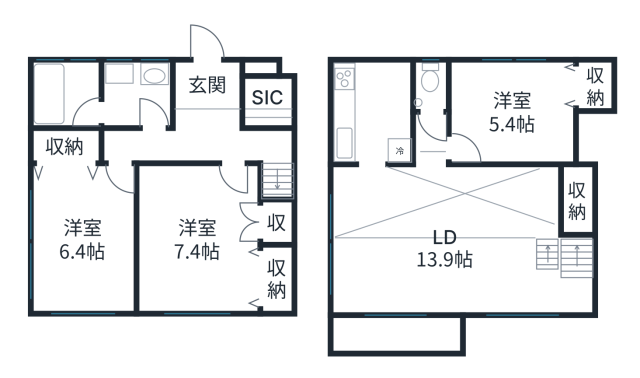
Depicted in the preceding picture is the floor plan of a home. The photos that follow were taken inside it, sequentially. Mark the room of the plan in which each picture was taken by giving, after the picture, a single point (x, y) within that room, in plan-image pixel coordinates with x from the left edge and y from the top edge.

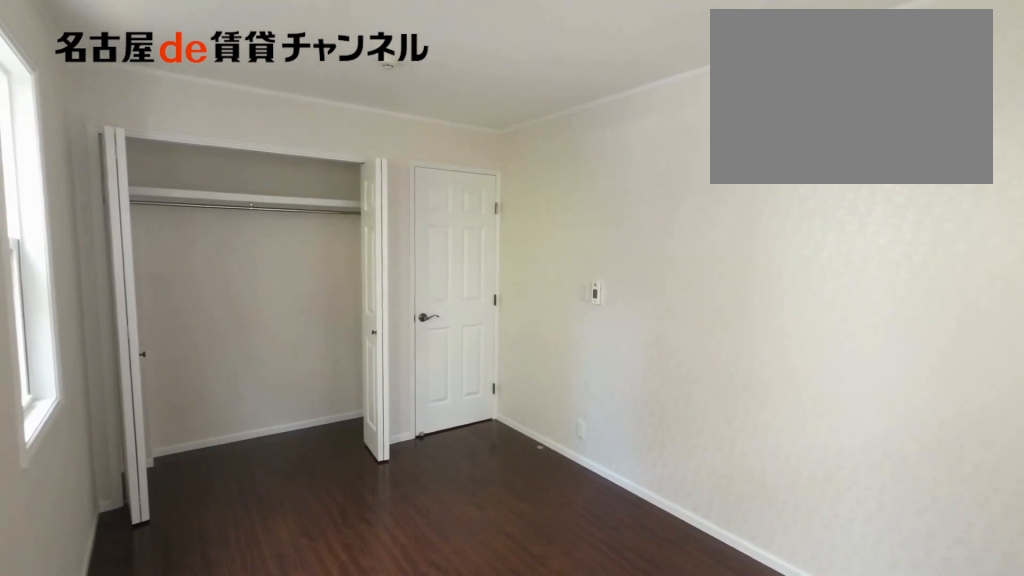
(84, 227)
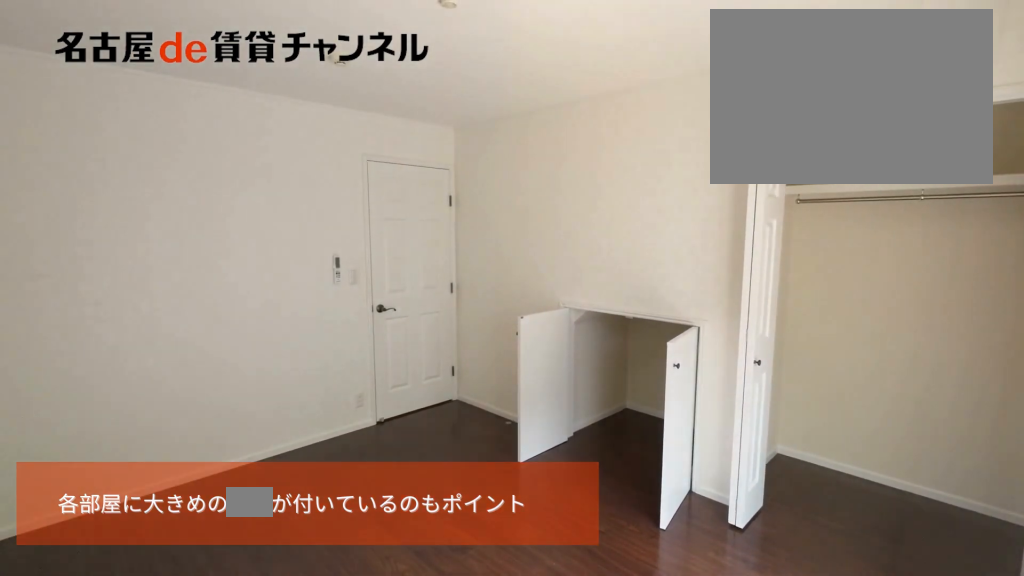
(211, 243)
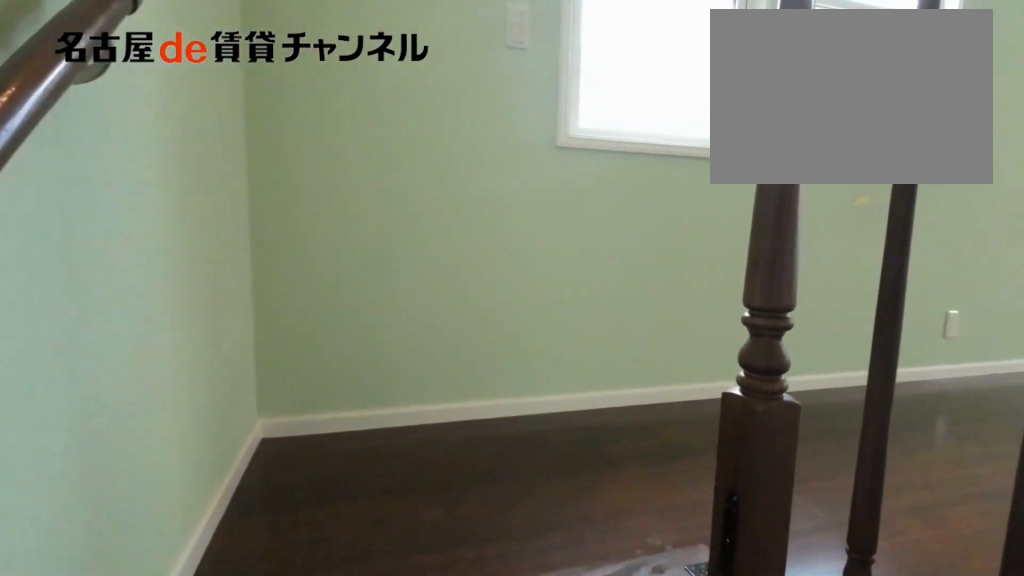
(462, 242)
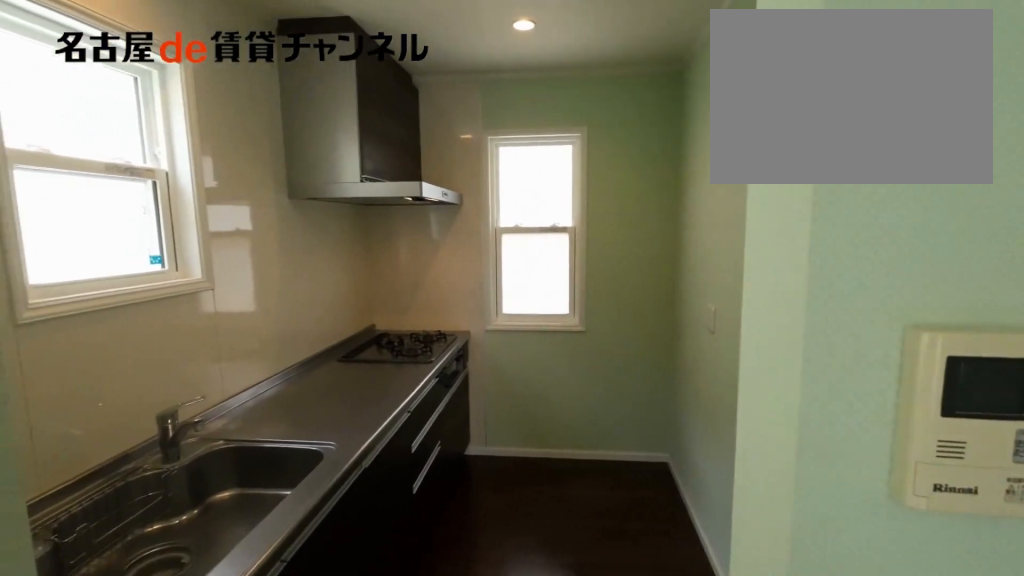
(462, 241)
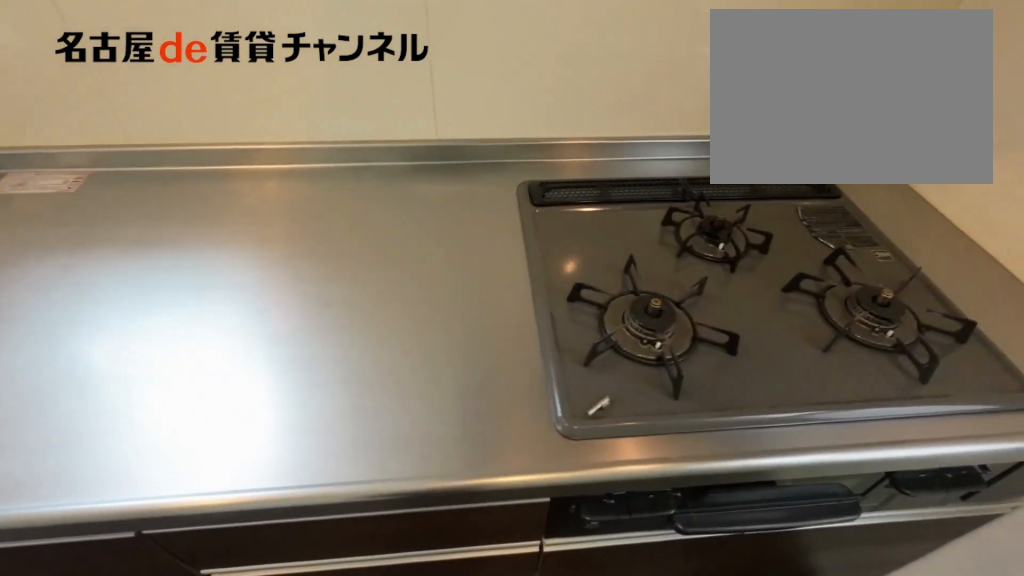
(371, 112)
